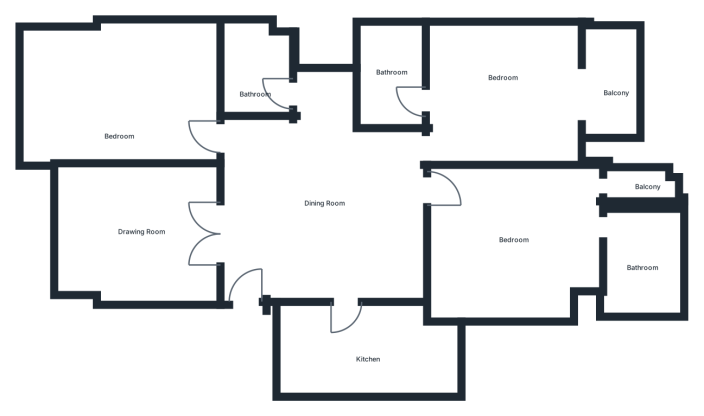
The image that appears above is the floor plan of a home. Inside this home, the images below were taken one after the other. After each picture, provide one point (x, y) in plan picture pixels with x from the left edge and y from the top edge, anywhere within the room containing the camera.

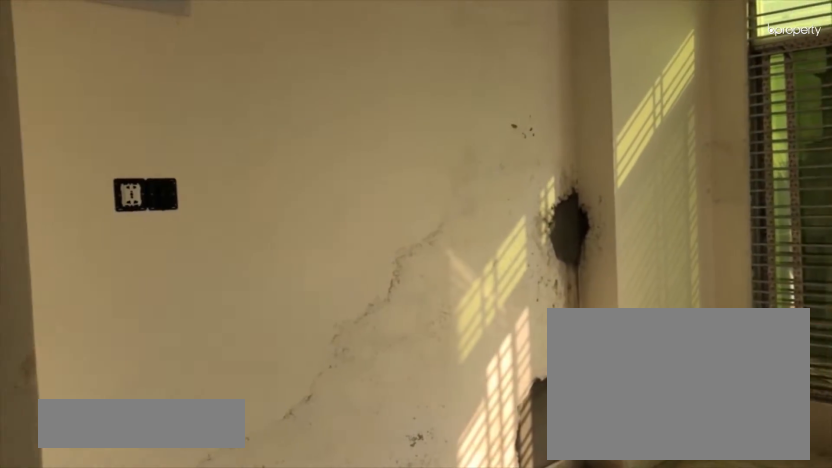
(132, 243)
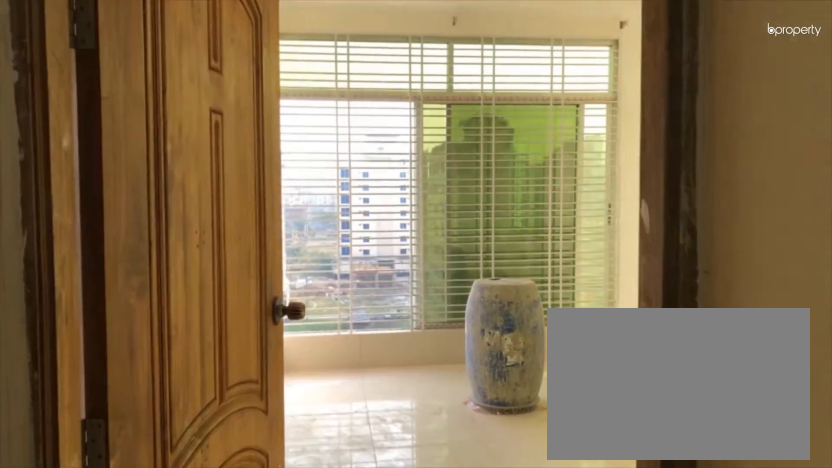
(227, 140)
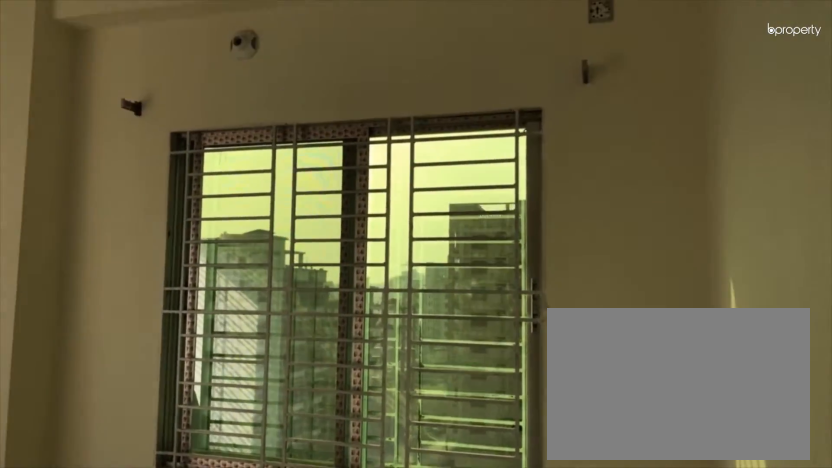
(118, 103)
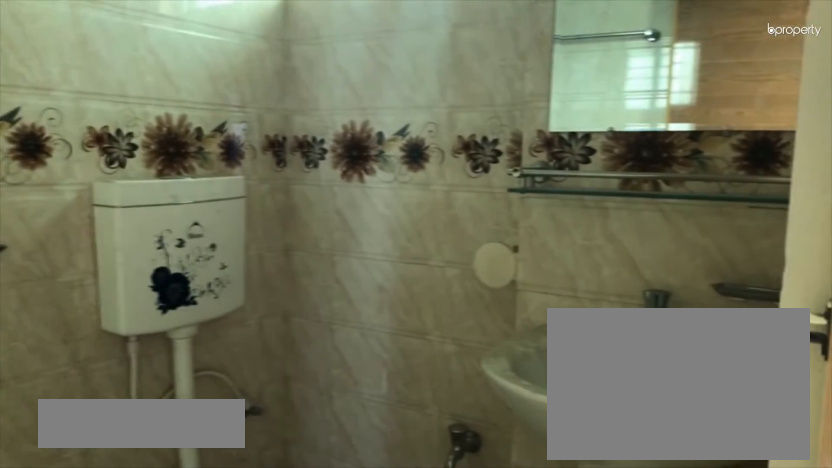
(255, 68)
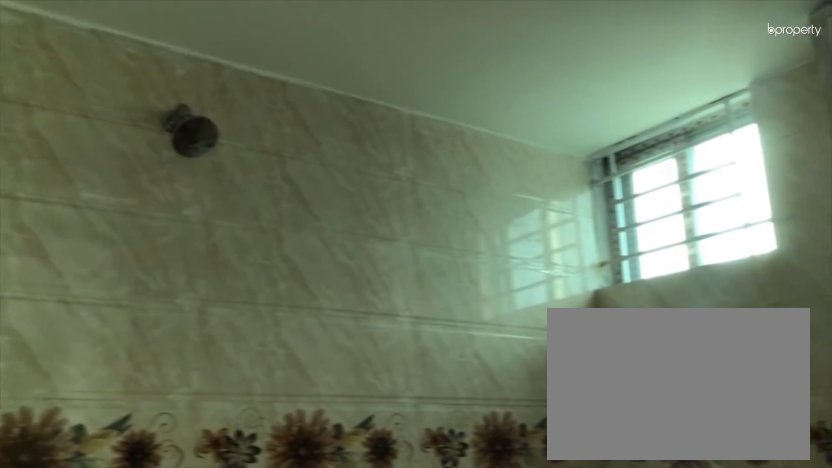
(255, 68)
